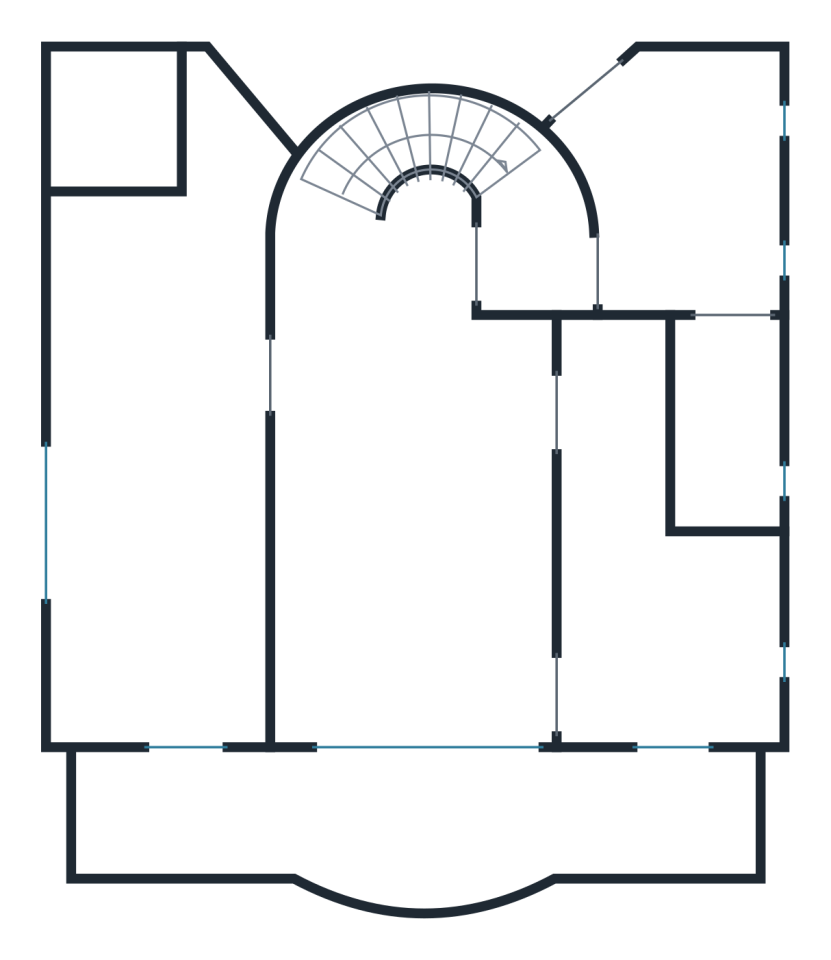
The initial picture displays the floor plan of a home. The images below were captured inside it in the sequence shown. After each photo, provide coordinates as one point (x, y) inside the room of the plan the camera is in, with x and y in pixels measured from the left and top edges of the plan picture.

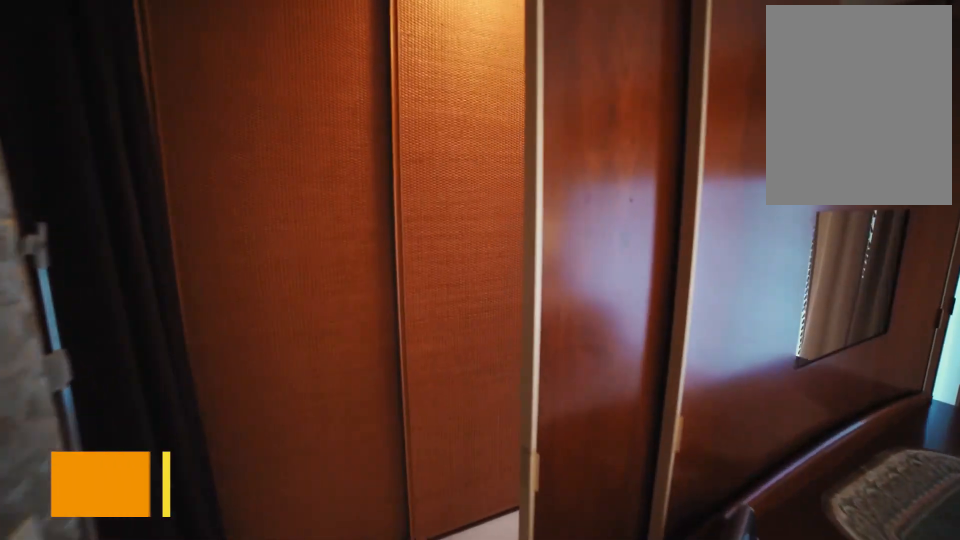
(501, 363)
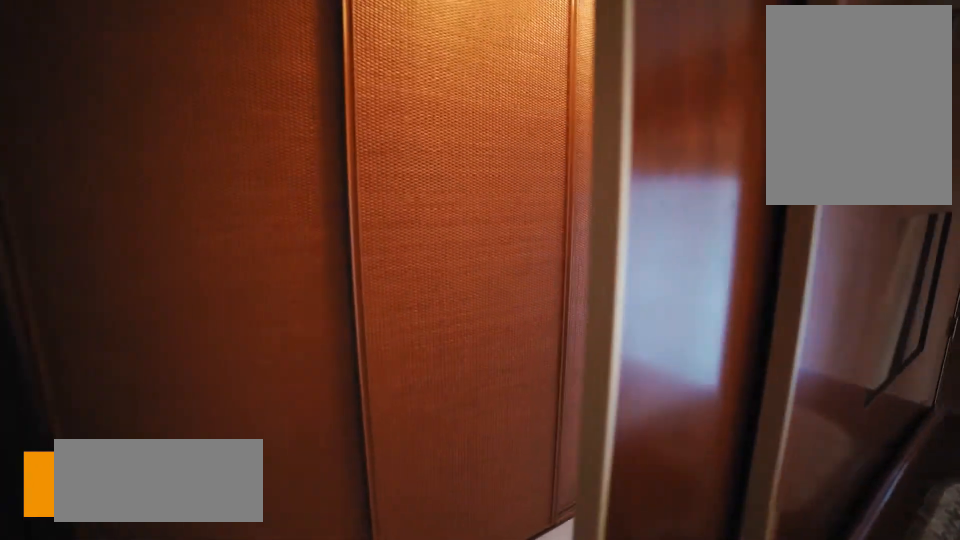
(524, 369)
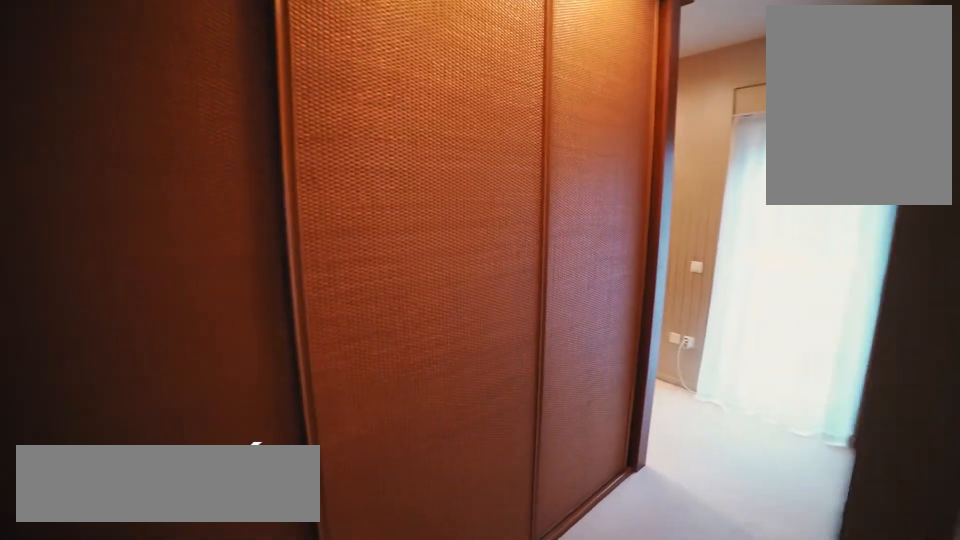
(545, 377)
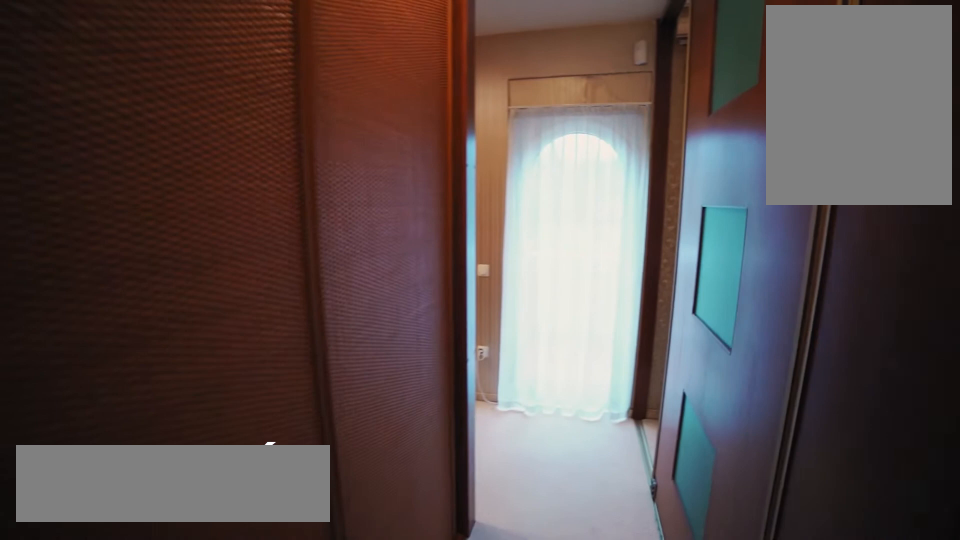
(590, 409)
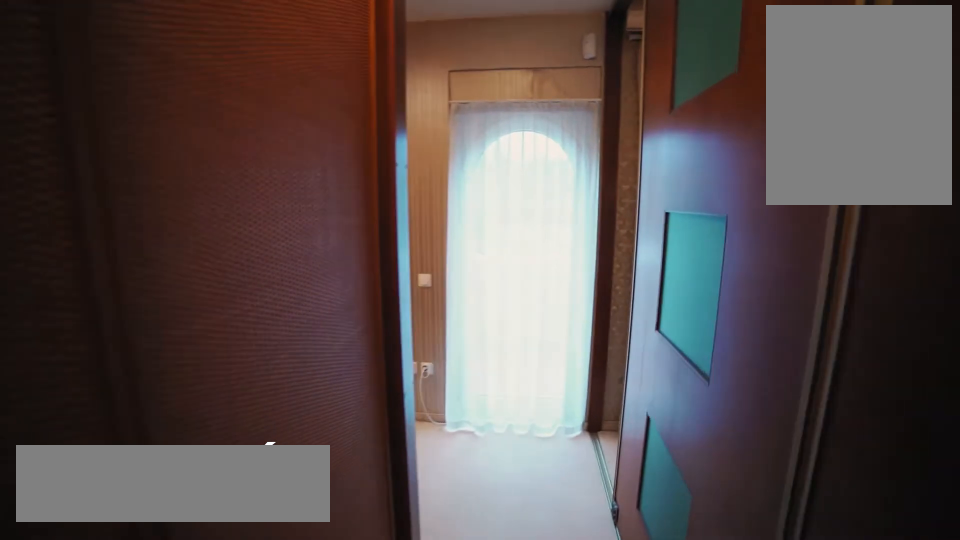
(601, 442)
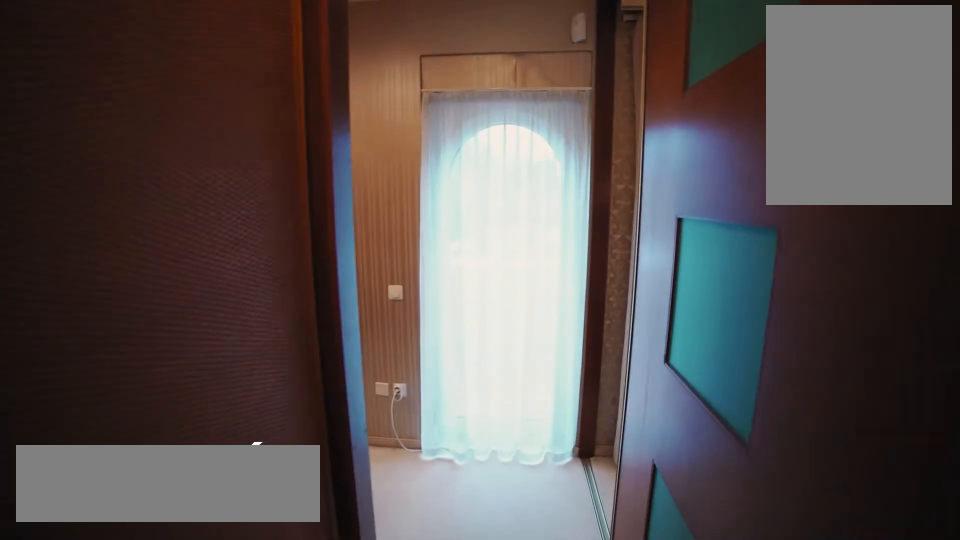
(606, 477)
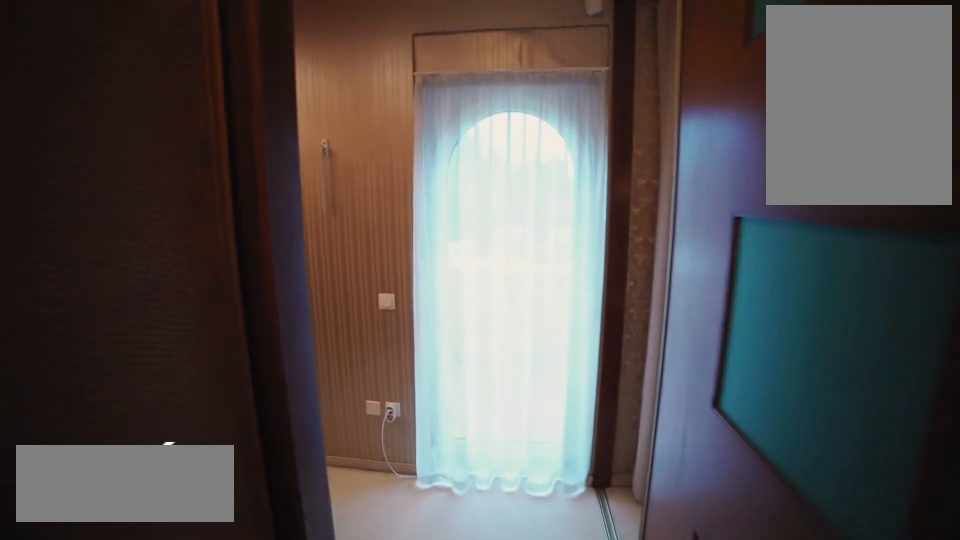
(608, 510)
